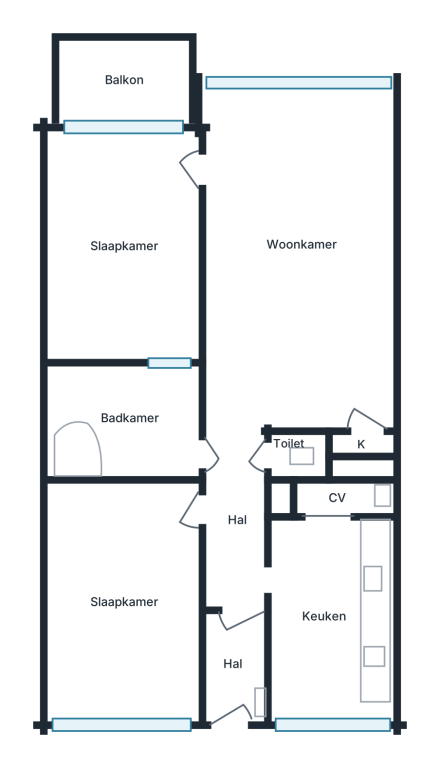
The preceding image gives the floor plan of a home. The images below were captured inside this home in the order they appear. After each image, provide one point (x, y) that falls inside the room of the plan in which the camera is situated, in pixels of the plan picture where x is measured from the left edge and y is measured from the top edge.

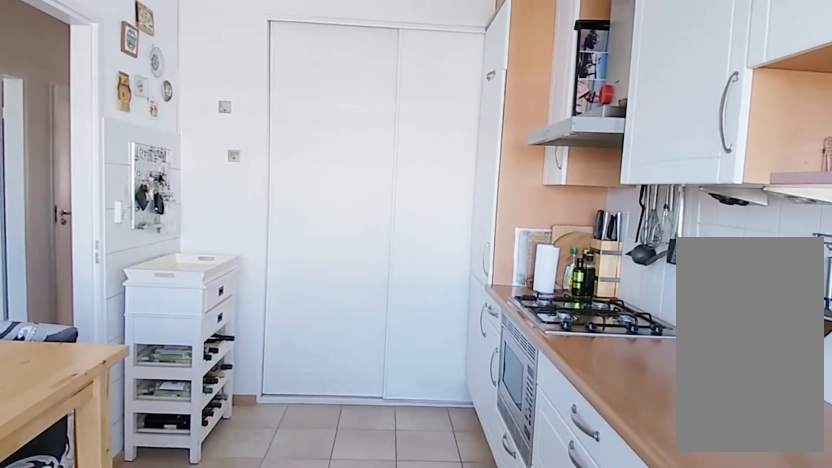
(316, 624)
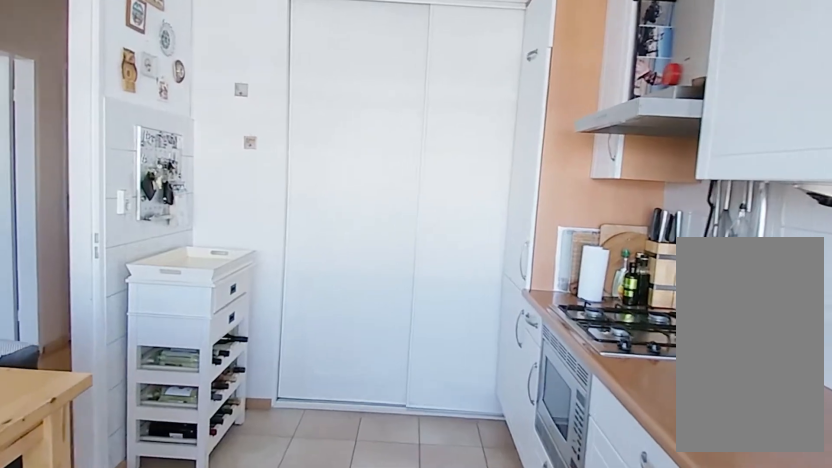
(316, 624)
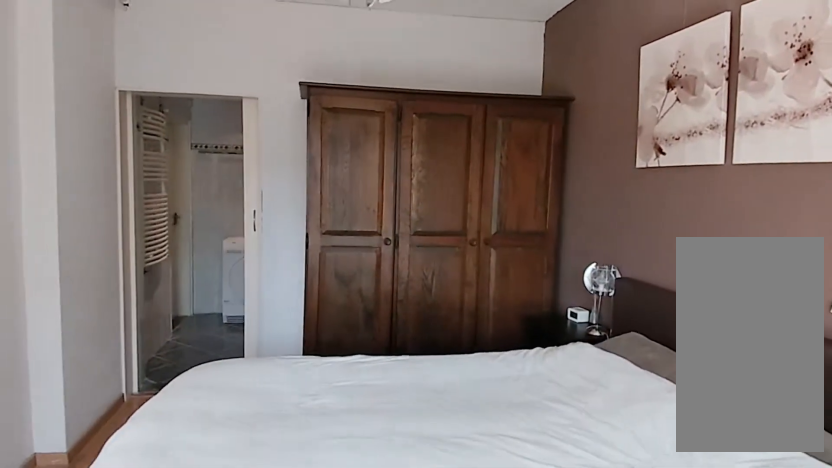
(123, 245)
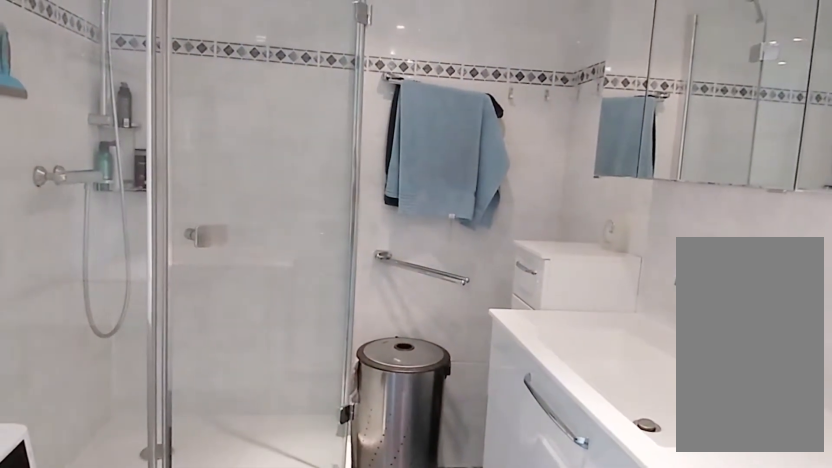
(129, 423)
